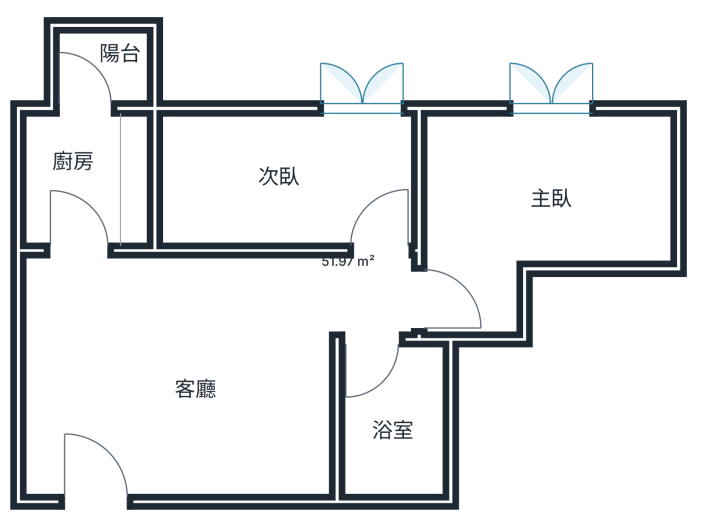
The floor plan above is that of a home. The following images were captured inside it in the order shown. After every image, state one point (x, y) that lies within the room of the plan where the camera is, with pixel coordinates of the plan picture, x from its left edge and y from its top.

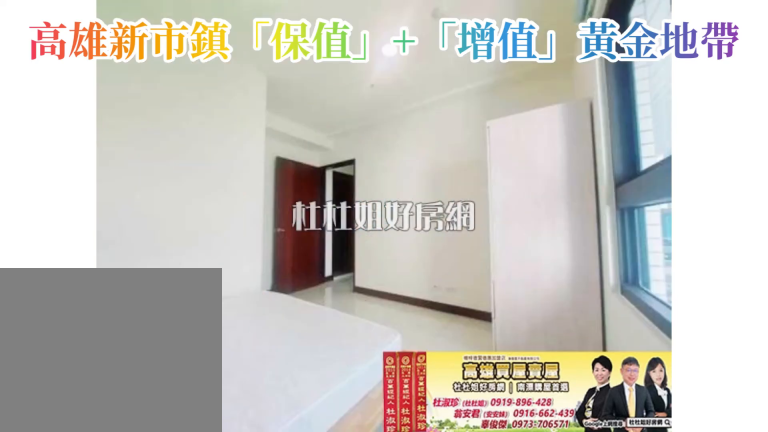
(630, 205)
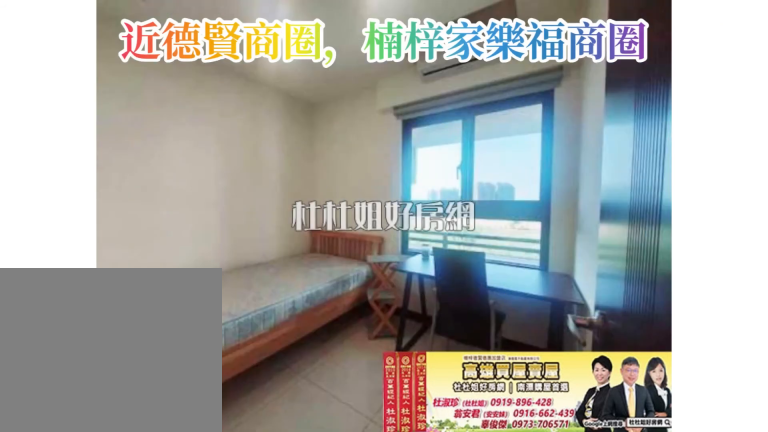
(373, 147)
